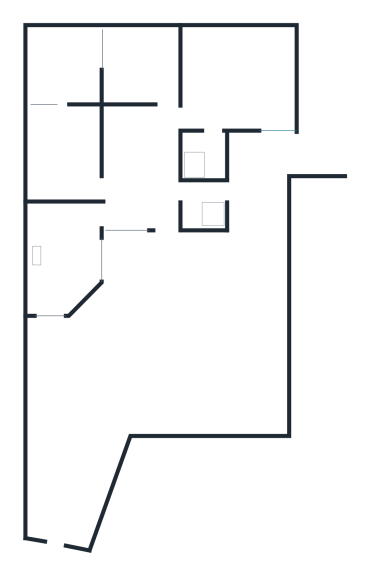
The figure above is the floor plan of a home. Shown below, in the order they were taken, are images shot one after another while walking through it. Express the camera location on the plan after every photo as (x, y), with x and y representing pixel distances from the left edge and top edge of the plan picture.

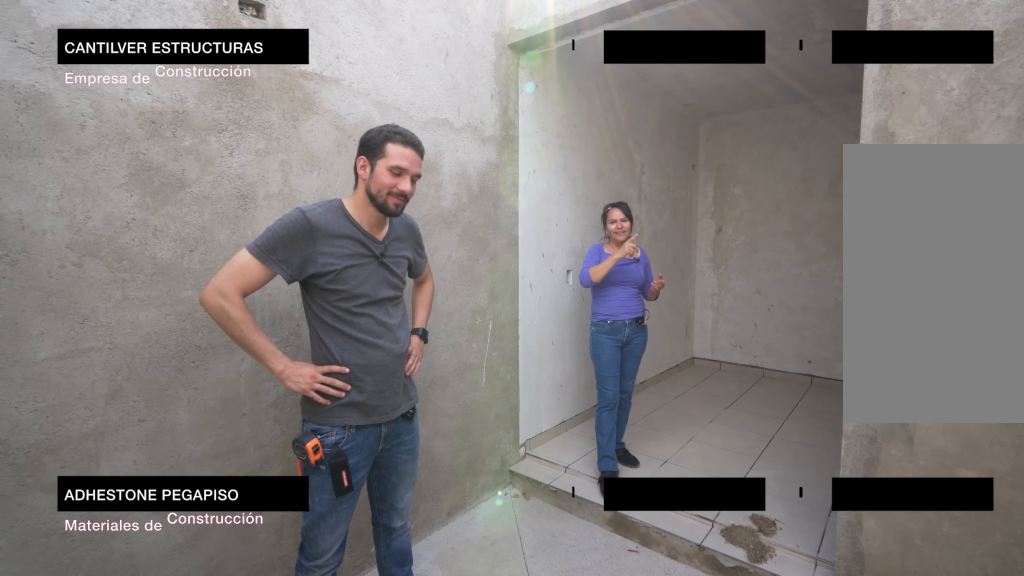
(58, 60)
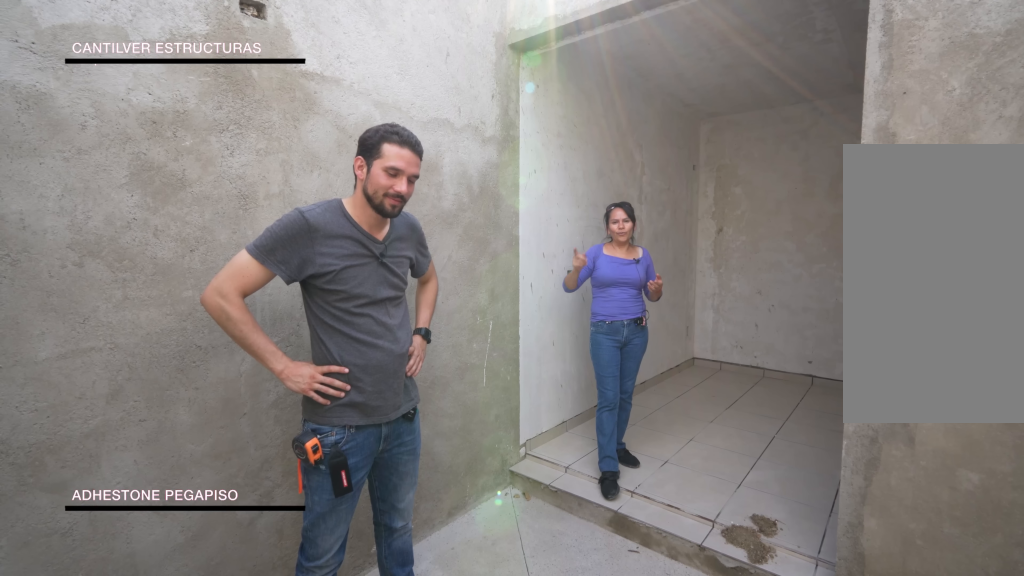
(58, 60)
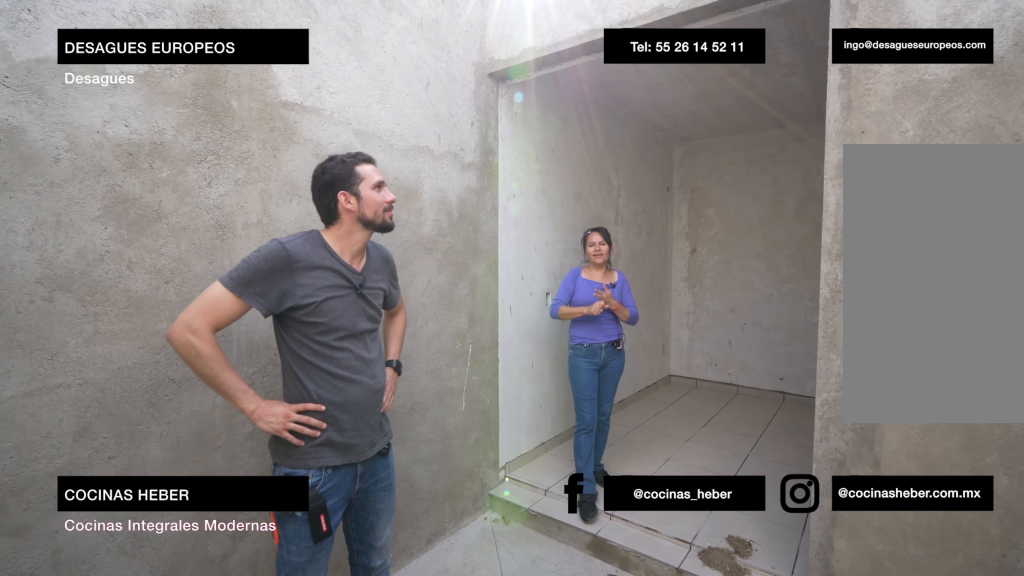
(60, 60)
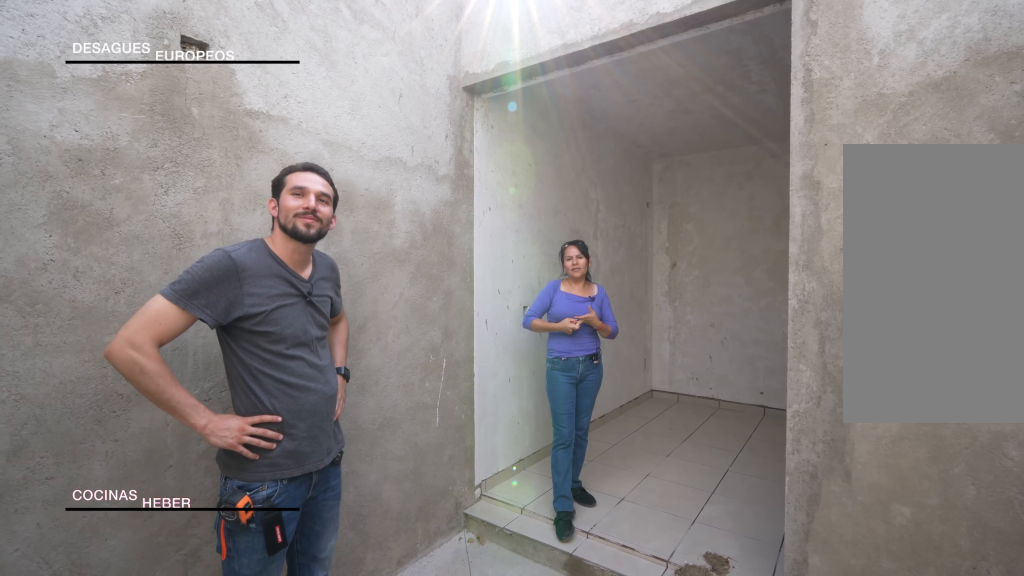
(59, 44)
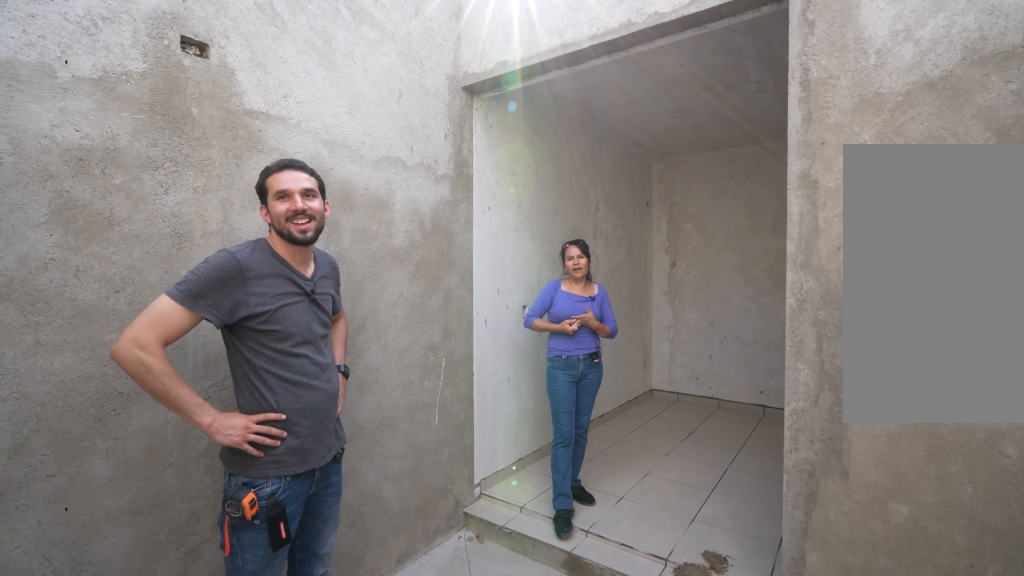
(57, 46)
